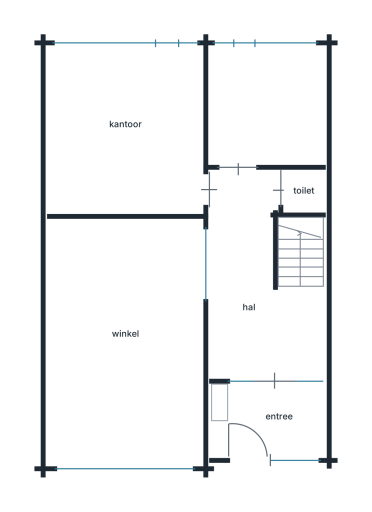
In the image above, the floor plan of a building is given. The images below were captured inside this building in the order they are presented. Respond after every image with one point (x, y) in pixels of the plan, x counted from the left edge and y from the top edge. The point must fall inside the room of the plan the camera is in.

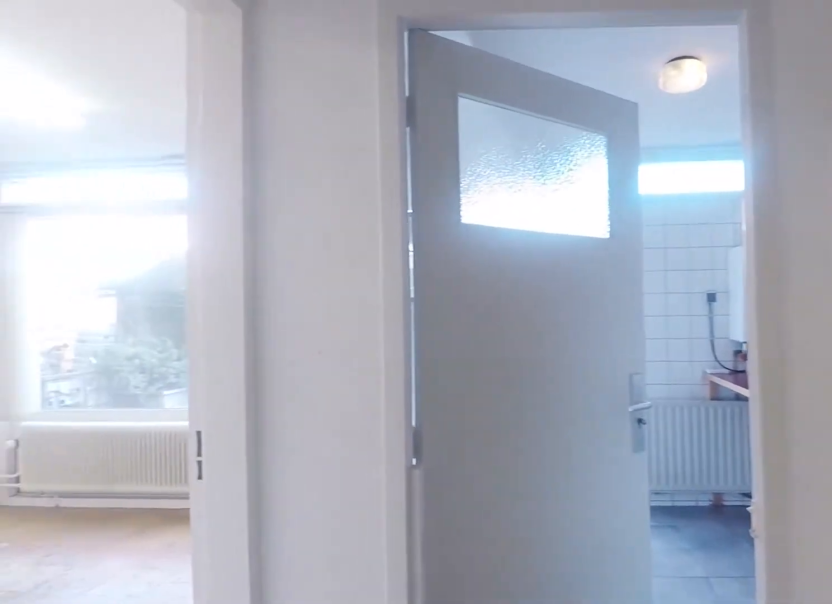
(262, 330)
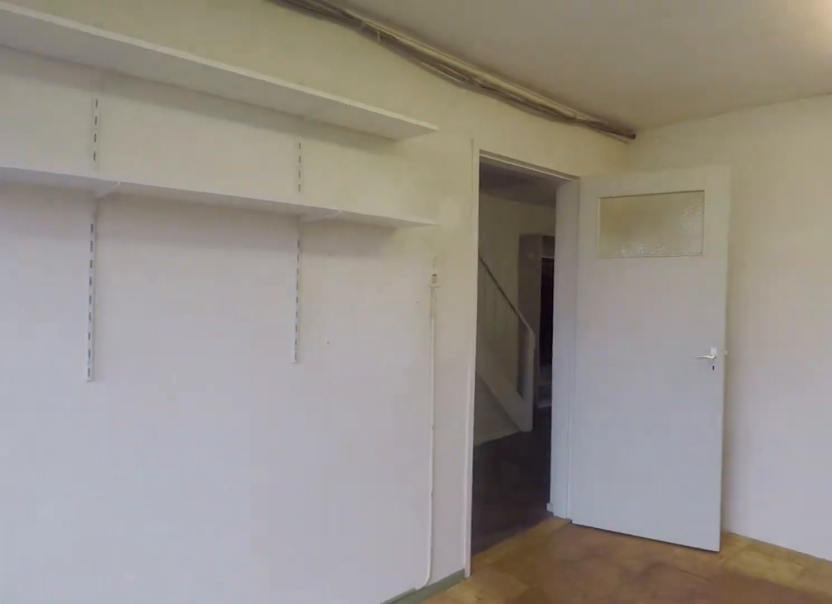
(132, 124)
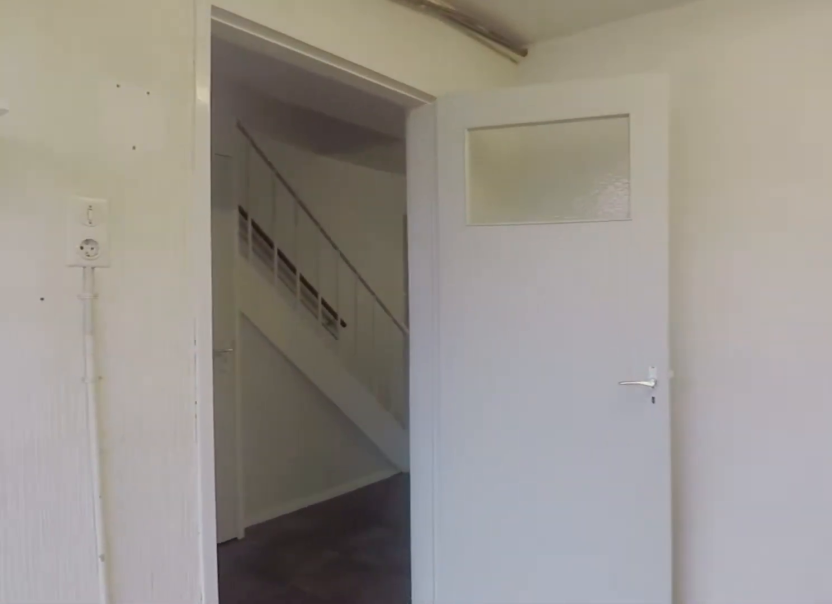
(132, 124)
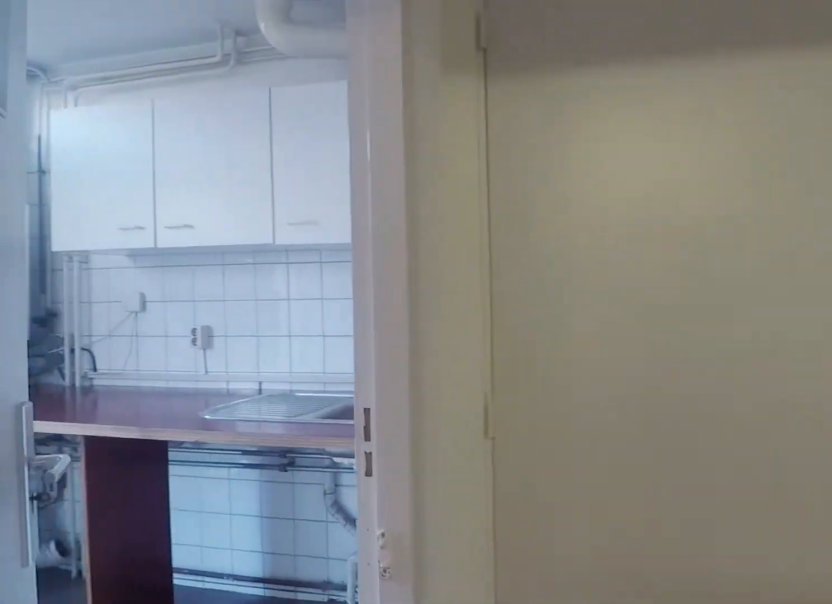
(262, 330)
